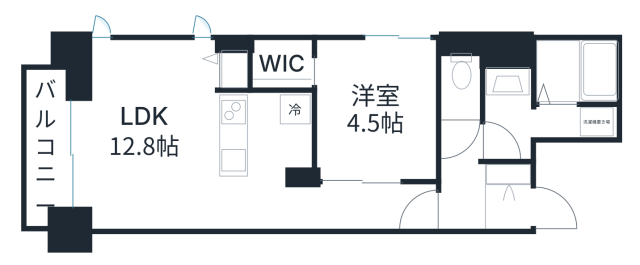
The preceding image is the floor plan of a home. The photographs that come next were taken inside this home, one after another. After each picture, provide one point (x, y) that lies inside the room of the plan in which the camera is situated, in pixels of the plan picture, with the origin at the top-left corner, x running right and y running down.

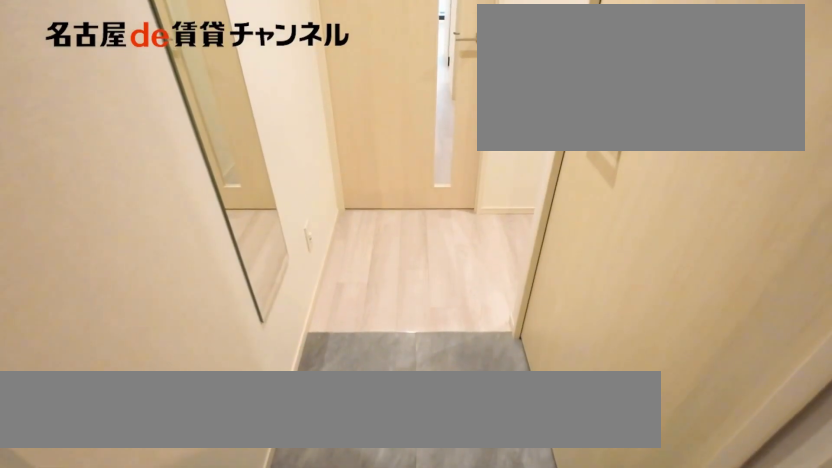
(509, 171)
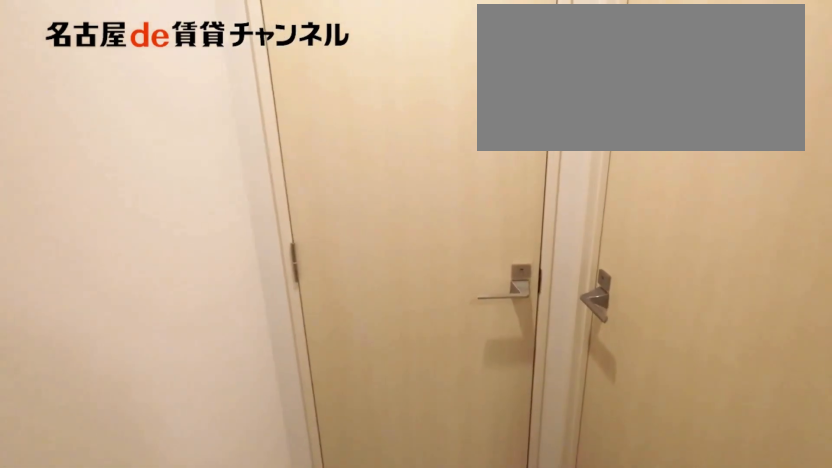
(509, 171)
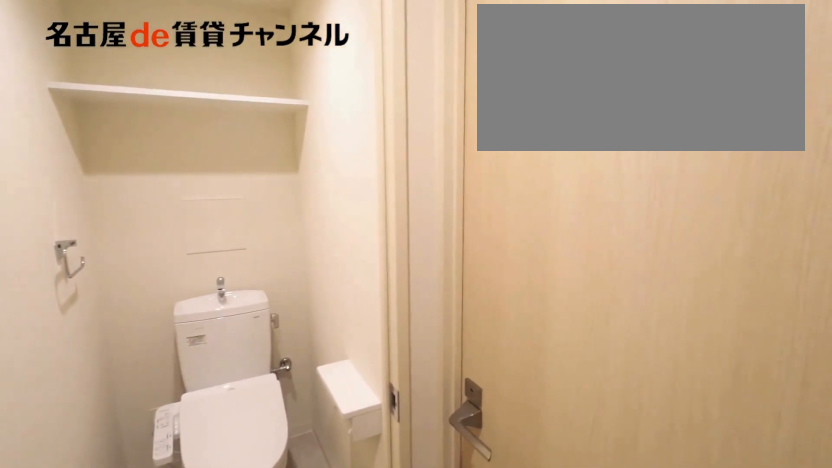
(462, 78)
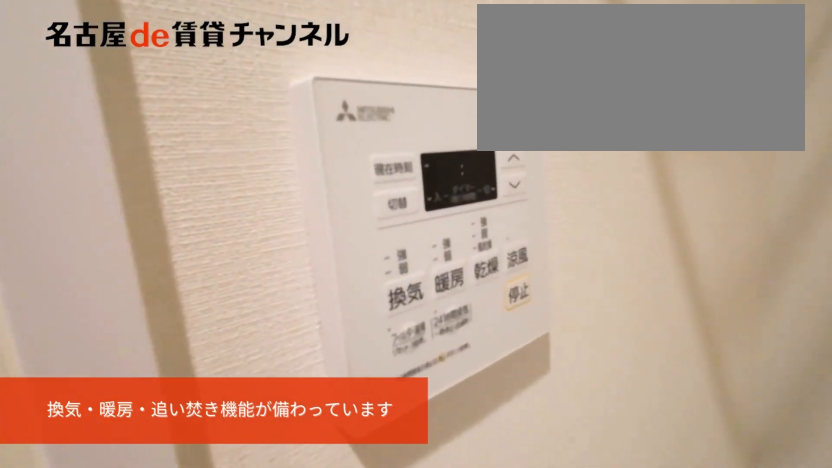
(545, 123)
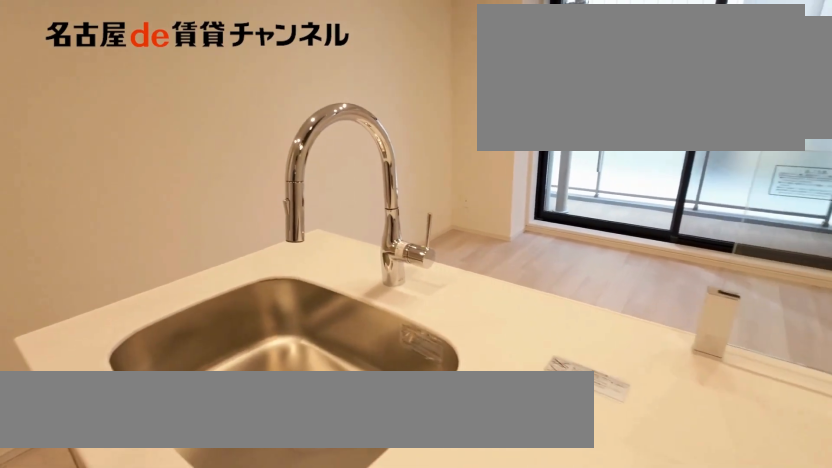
(267, 137)
